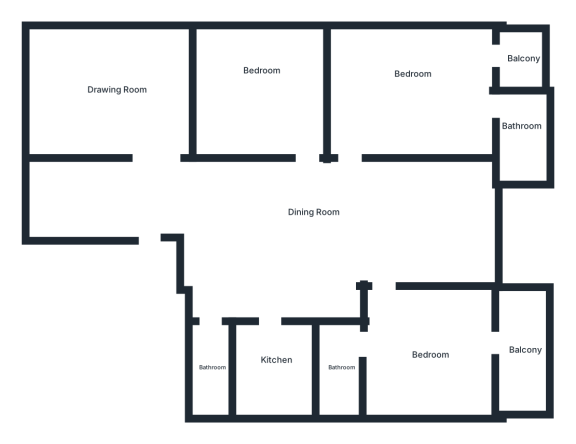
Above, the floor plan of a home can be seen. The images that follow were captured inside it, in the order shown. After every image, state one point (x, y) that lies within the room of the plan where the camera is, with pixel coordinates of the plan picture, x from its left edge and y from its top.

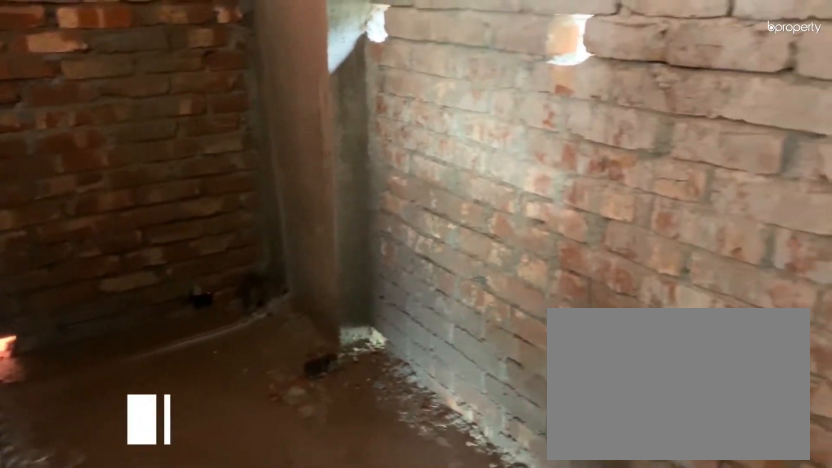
(212, 373)
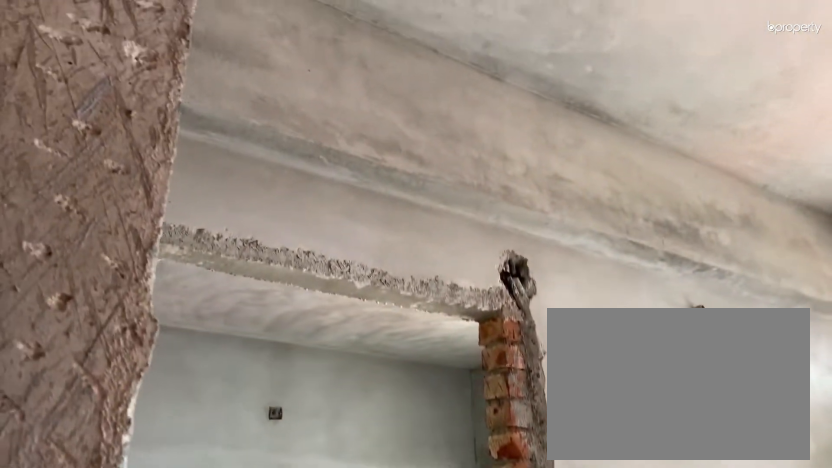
(430, 350)
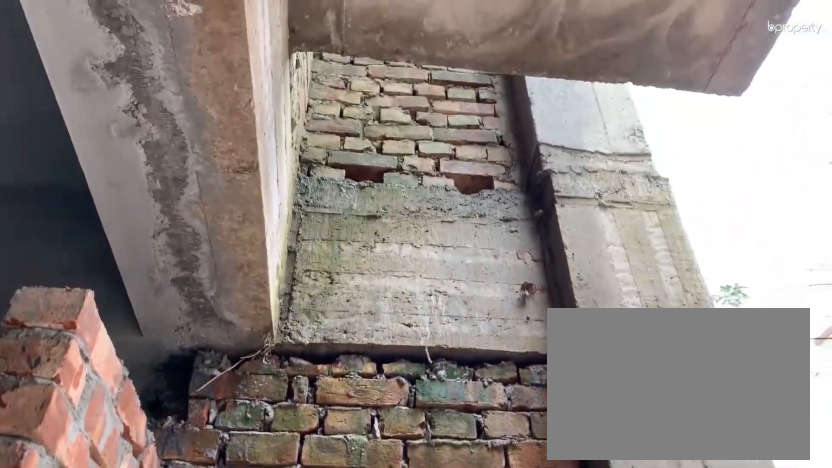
(524, 353)
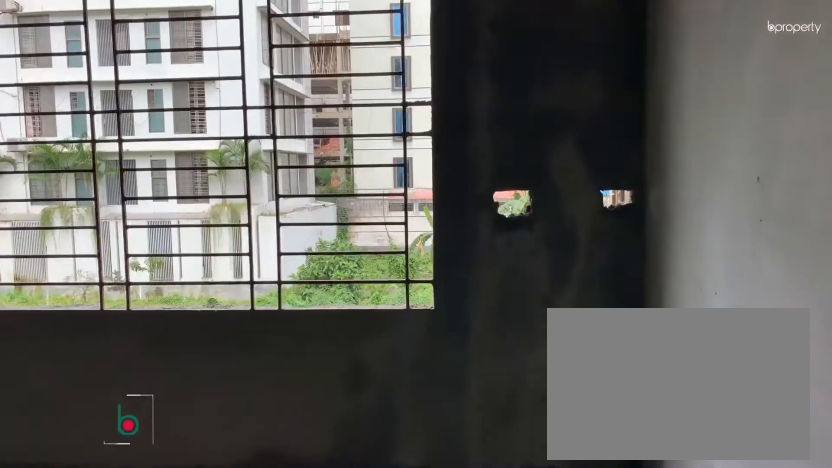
(283, 115)
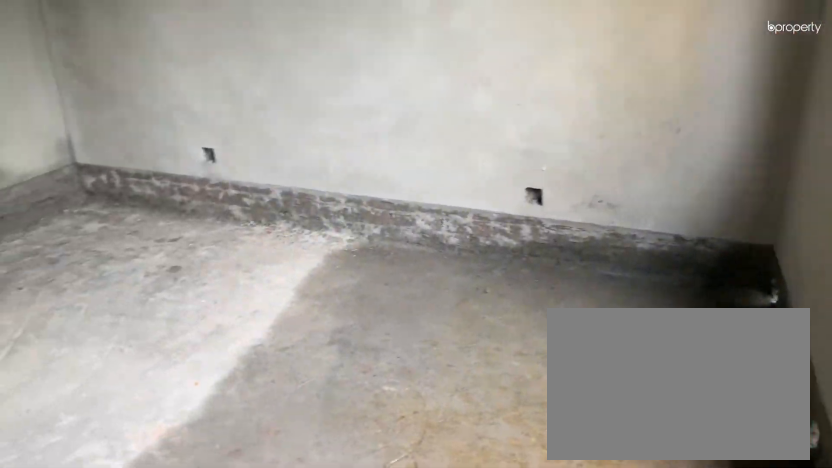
(256, 79)
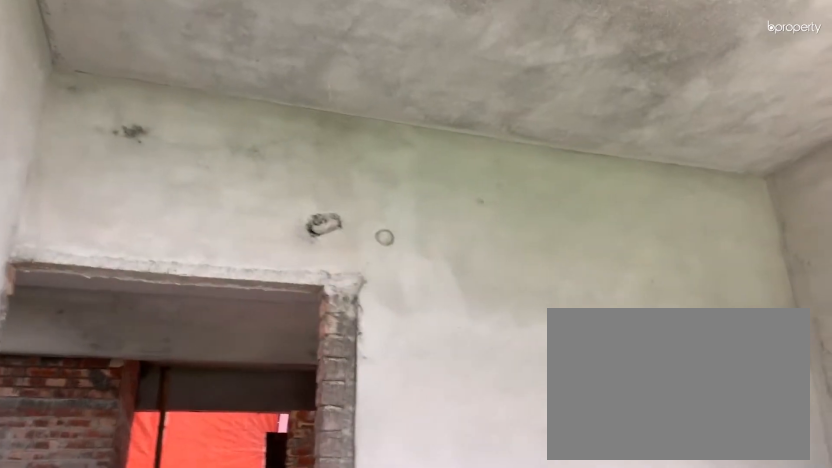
(256, 79)
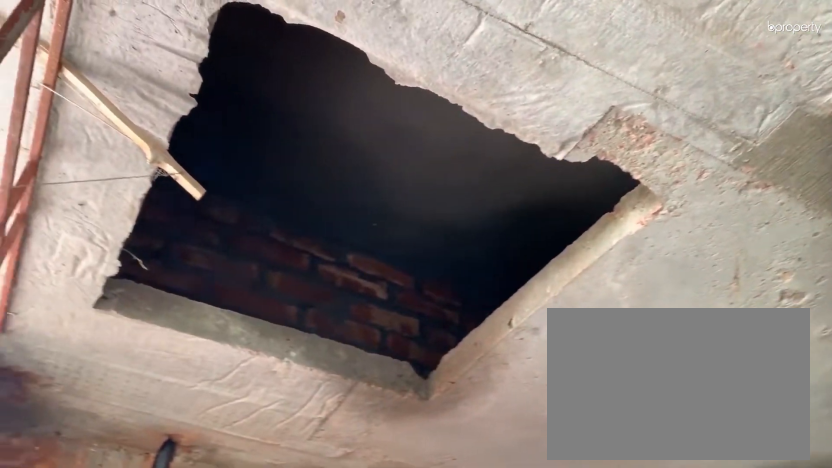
(523, 135)
